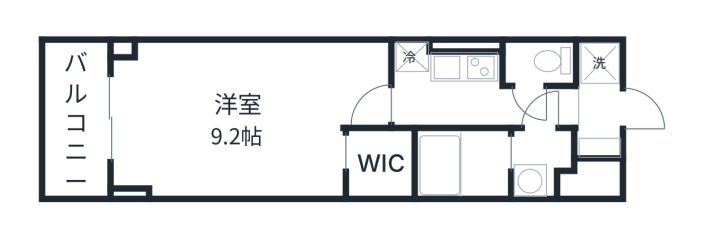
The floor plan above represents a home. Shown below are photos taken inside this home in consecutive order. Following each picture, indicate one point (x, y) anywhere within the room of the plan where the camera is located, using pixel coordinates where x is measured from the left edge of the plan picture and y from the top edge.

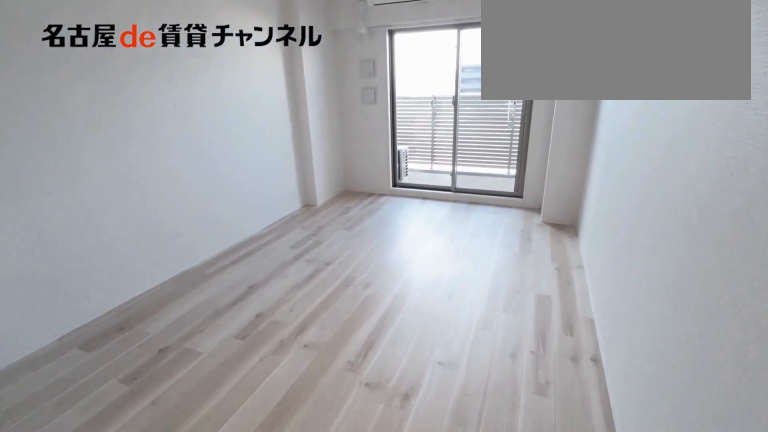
(243, 116)
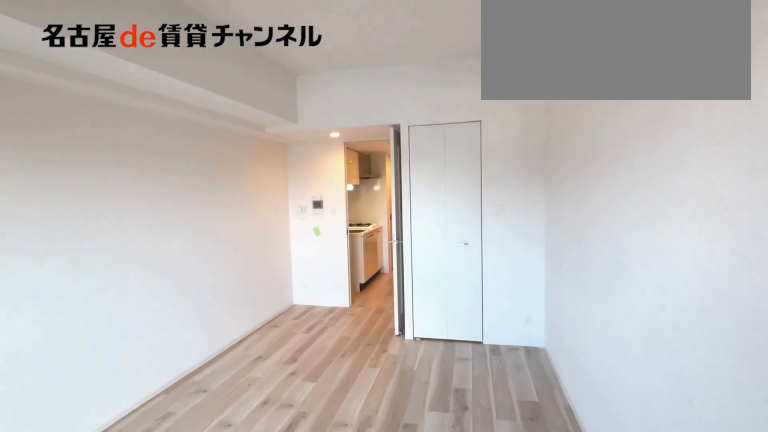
(243, 116)
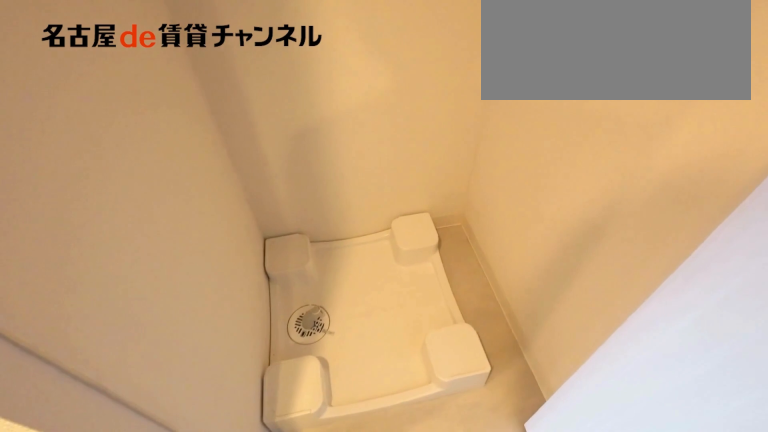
(599, 62)
